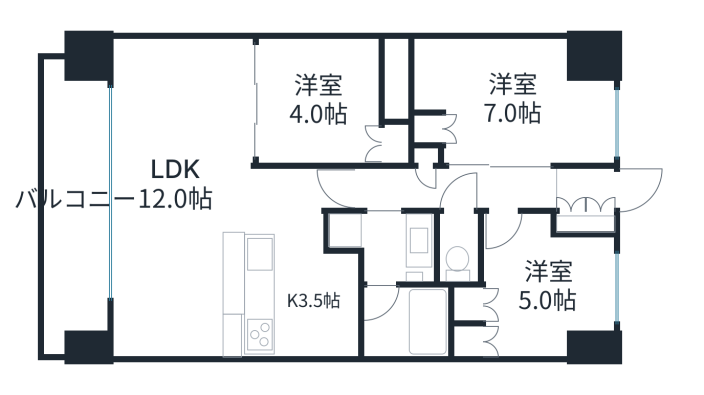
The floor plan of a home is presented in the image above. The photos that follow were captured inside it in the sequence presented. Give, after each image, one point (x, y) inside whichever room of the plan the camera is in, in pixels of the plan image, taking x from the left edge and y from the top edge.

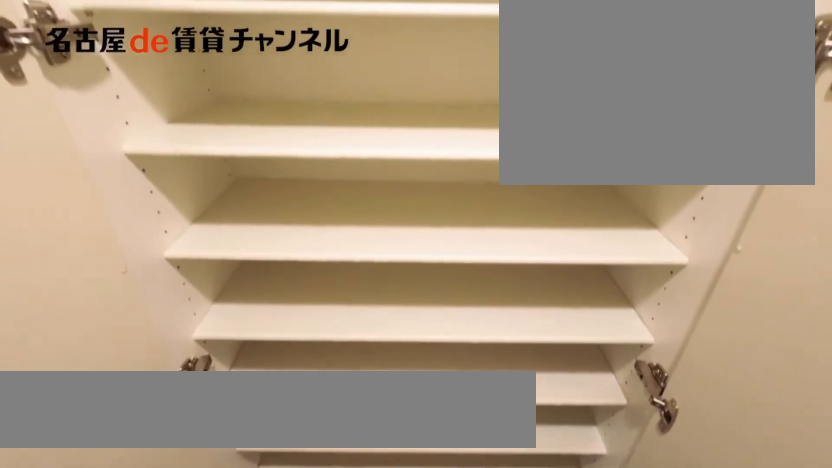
(586, 224)
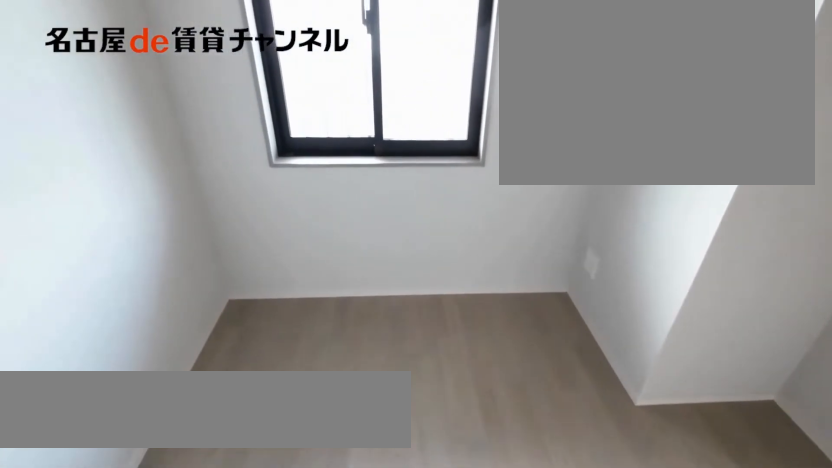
(547, 288)
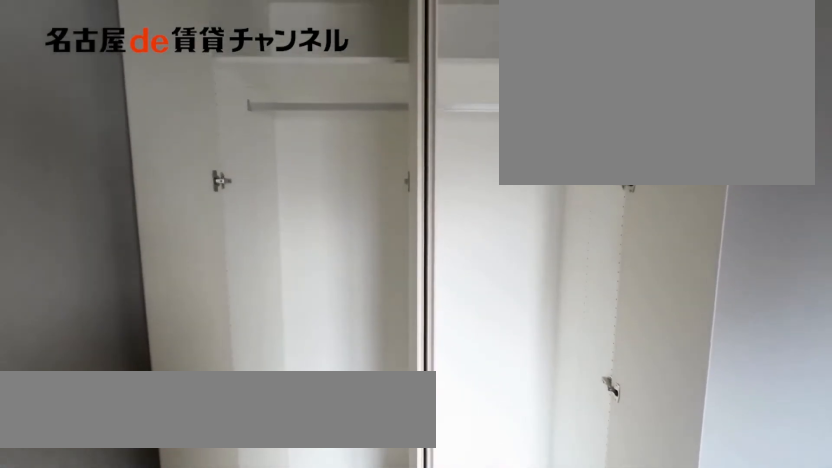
(468, 321)
